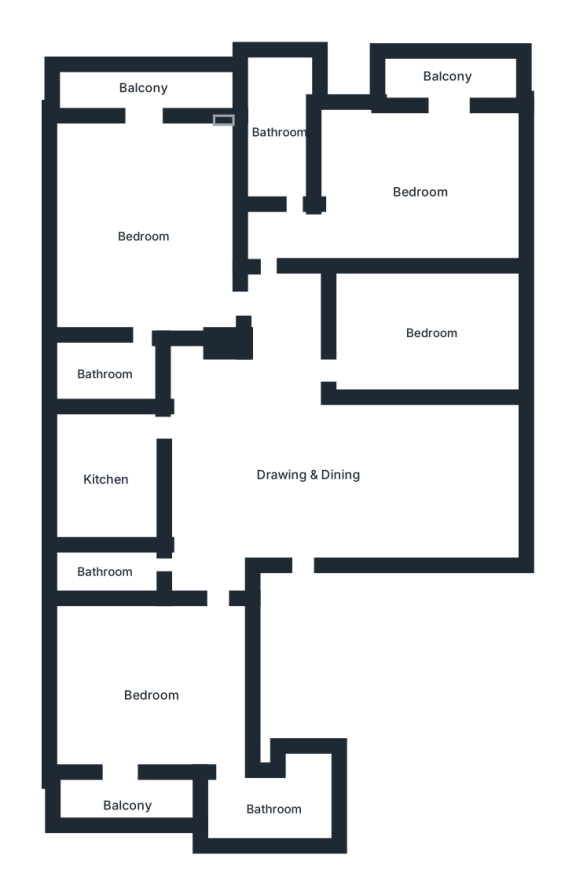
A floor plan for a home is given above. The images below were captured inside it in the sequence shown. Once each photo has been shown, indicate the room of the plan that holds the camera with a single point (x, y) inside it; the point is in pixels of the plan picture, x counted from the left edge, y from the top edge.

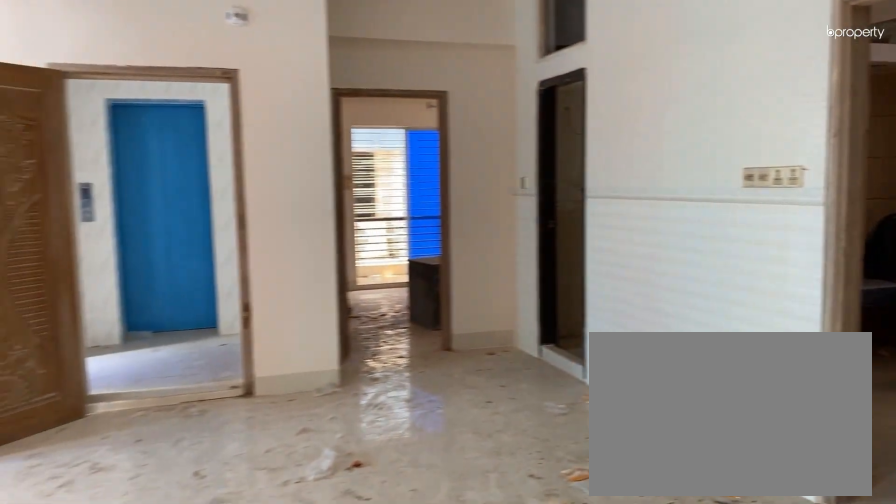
(309, 474)
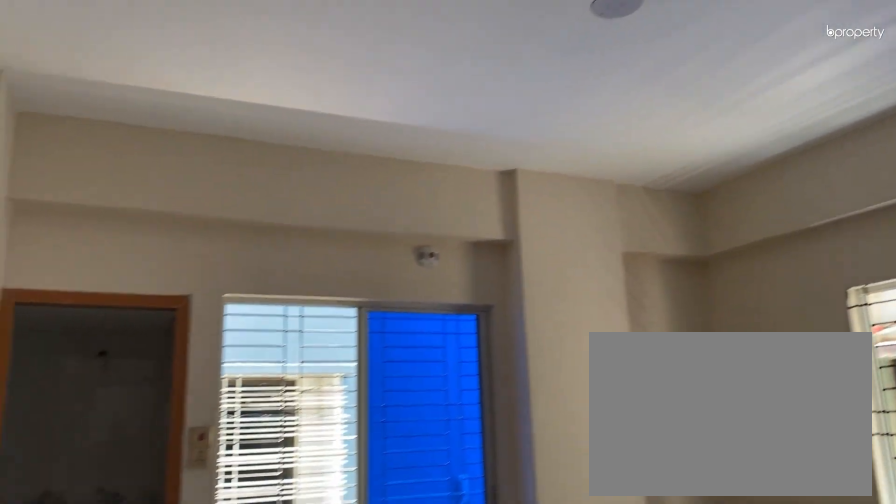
(152, 695)
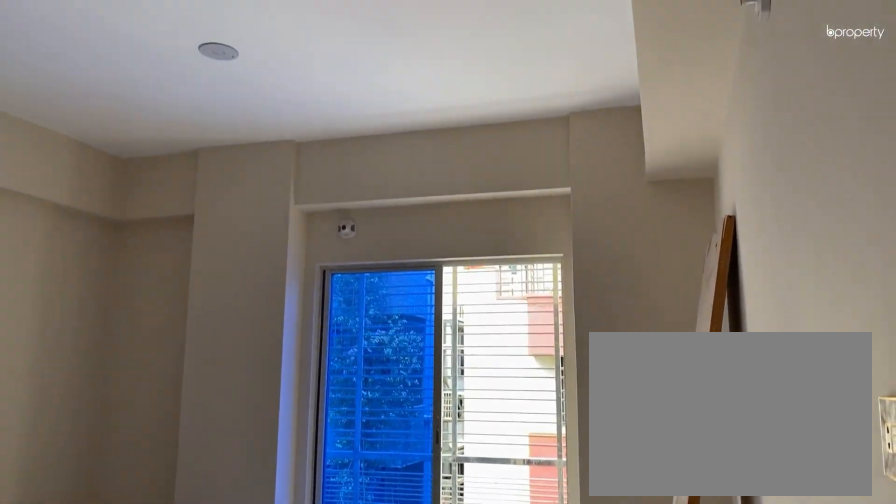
(144, 236)
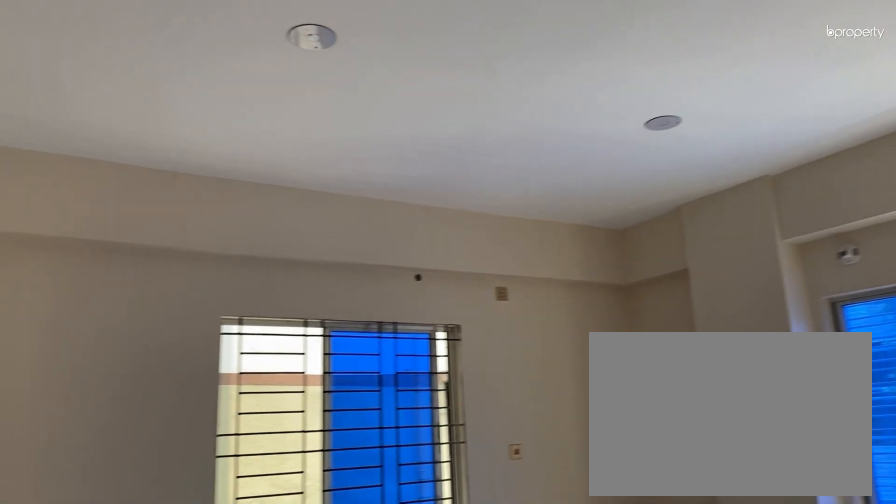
(144, 236)
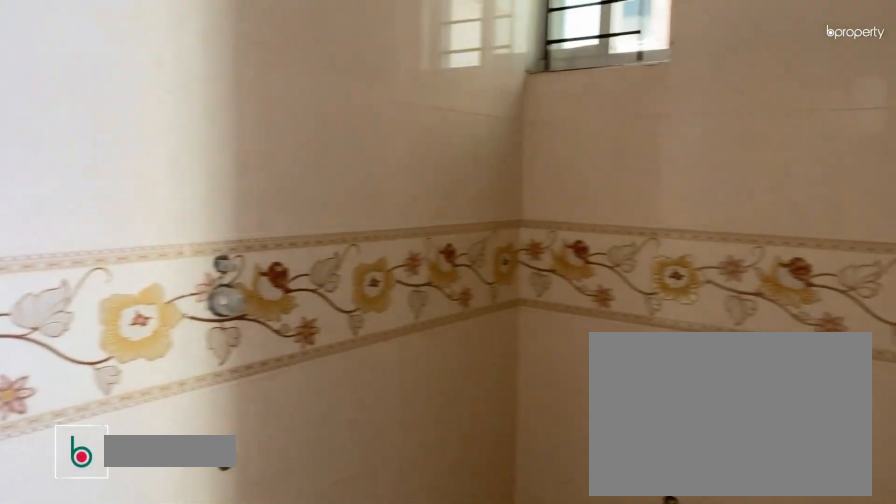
(105, 372)
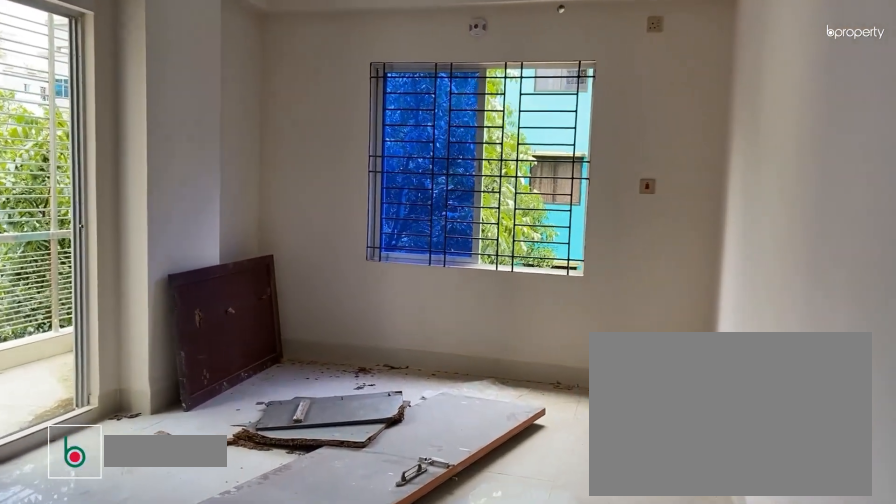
(423, 192)
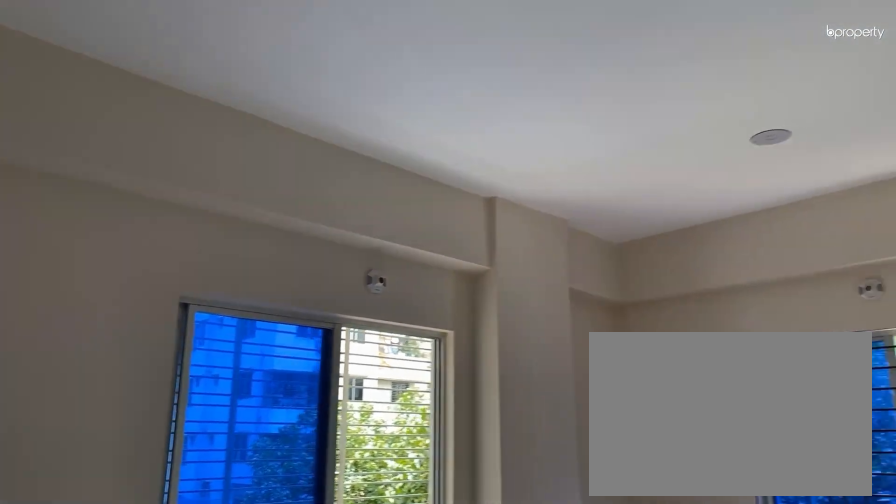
(423, 192)
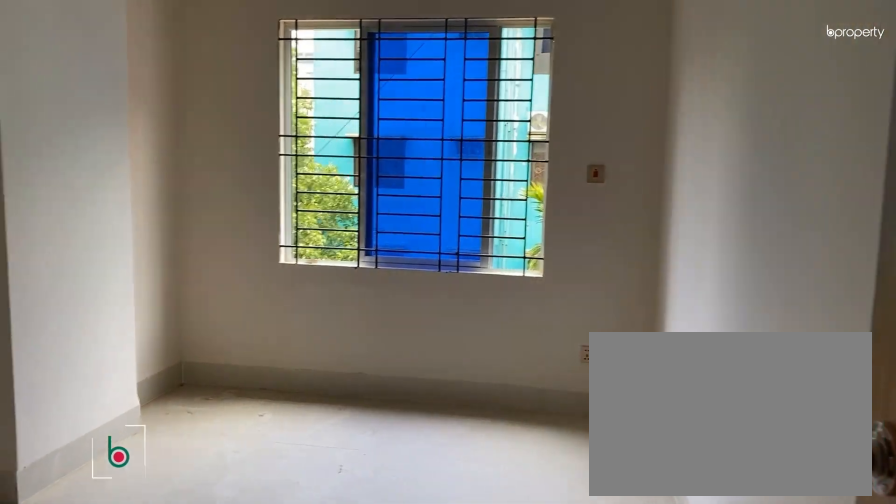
(429, 333)
